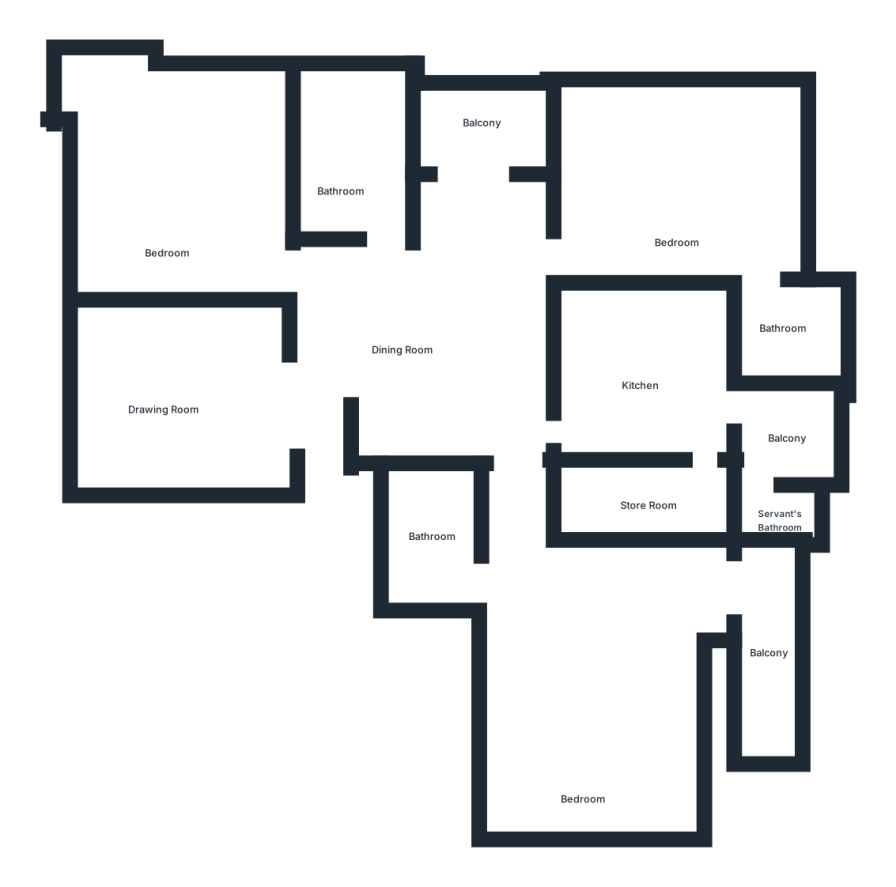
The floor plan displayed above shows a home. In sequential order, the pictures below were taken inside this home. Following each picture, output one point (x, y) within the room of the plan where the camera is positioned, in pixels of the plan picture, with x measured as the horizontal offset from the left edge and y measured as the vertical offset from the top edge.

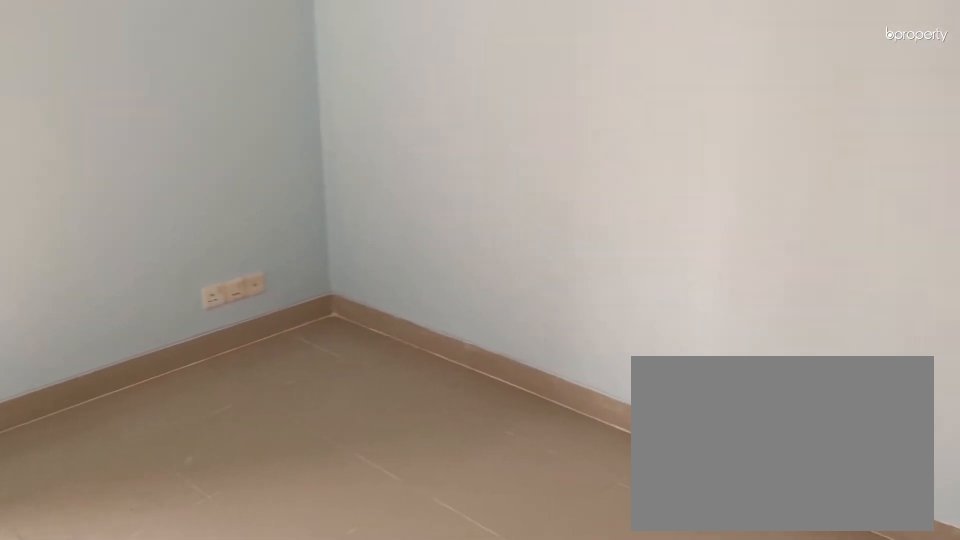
(168, 205)
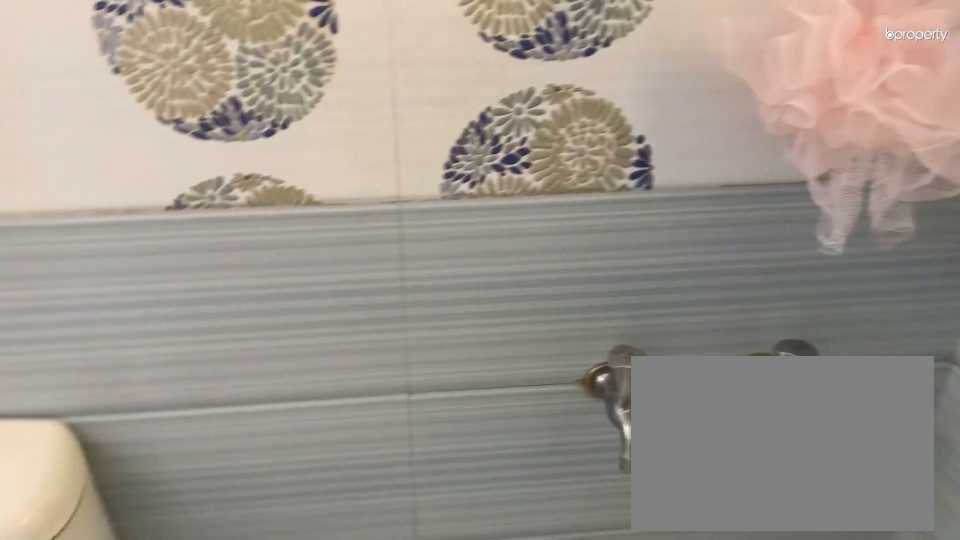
(343, 173)
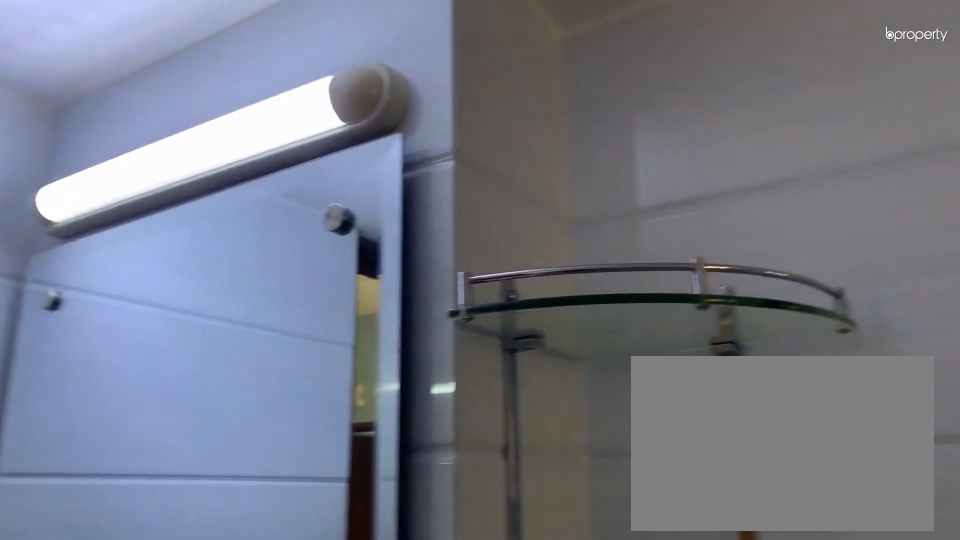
(343, 173)
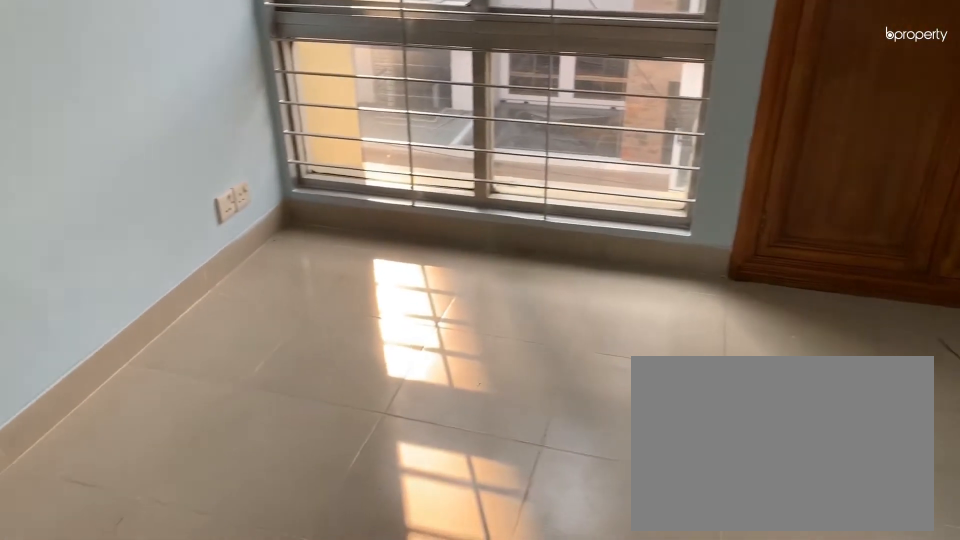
(682, 192)
